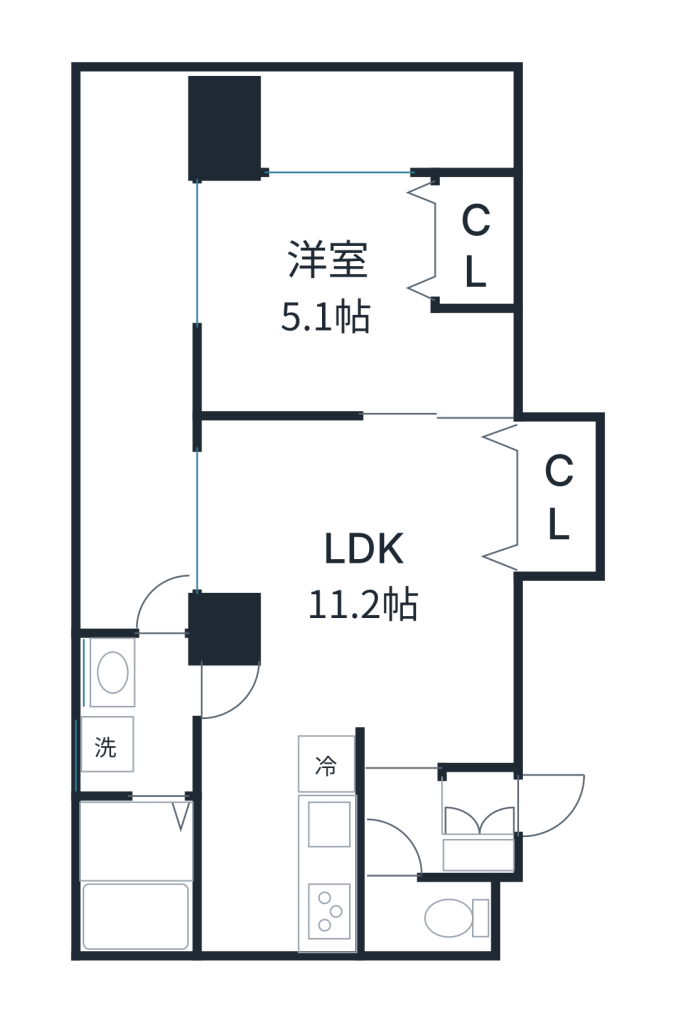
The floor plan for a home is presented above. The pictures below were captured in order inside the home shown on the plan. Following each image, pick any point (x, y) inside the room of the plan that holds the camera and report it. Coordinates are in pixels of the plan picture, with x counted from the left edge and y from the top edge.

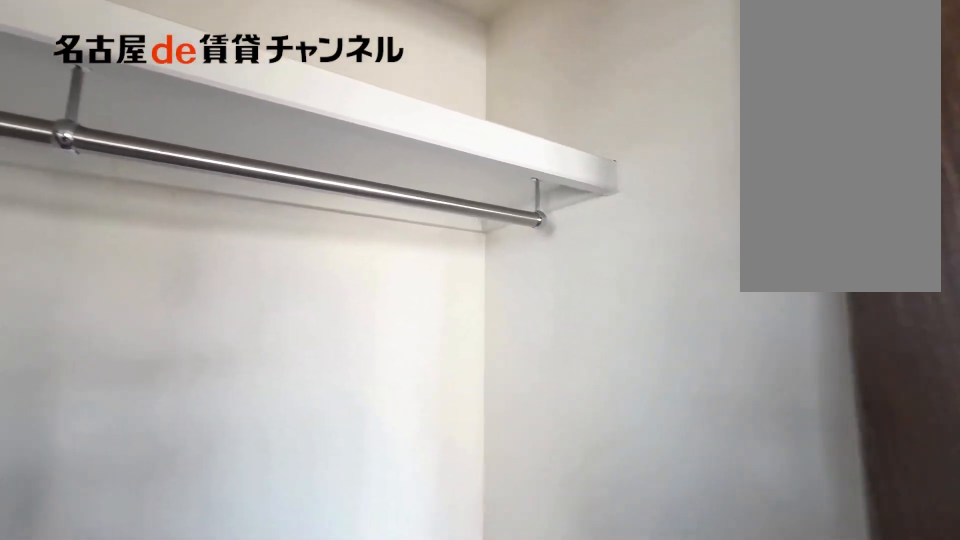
(478, 242)
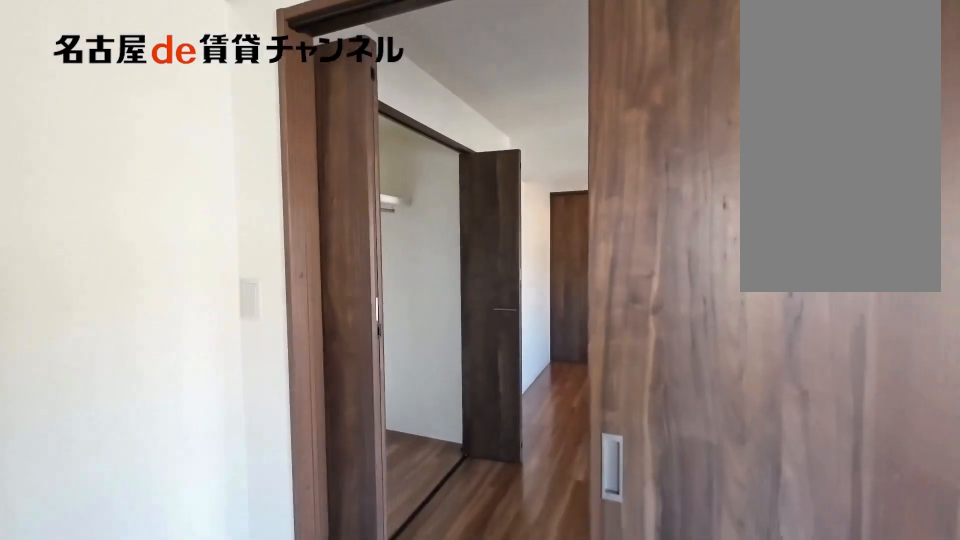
(357, 635)
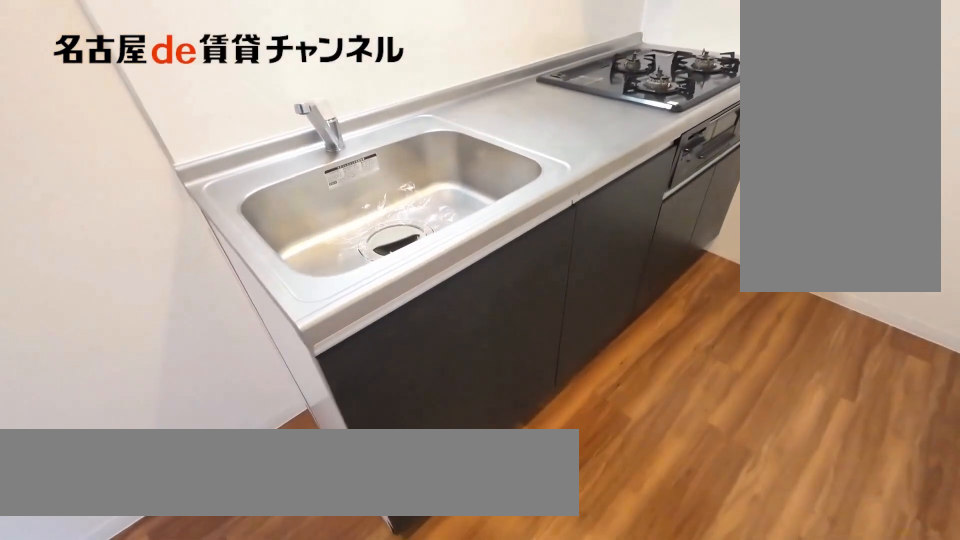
(330, 838)
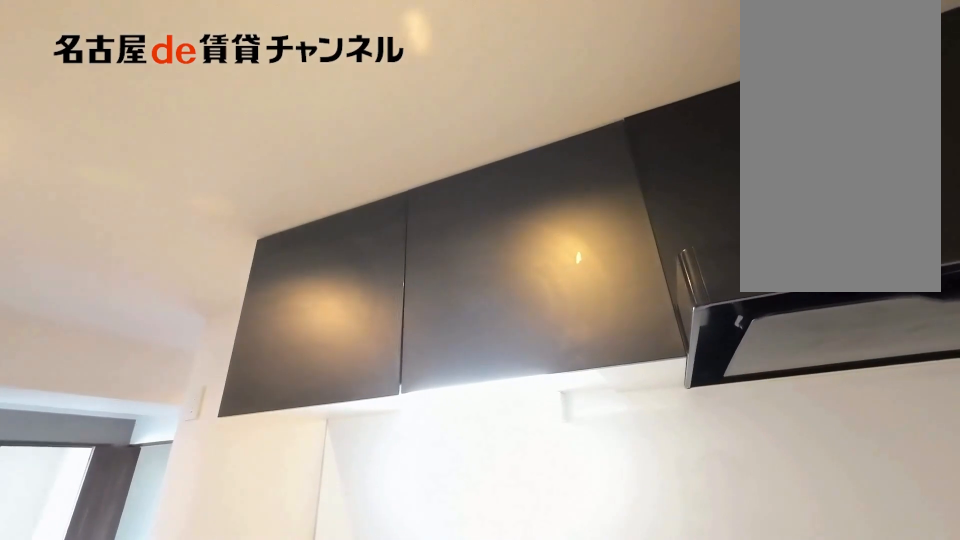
(330, 838)
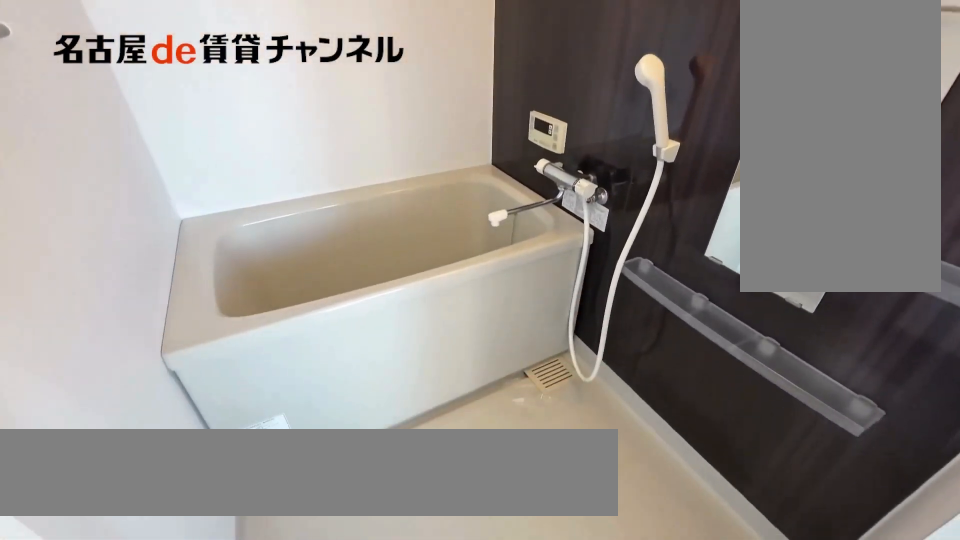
(141, 872)
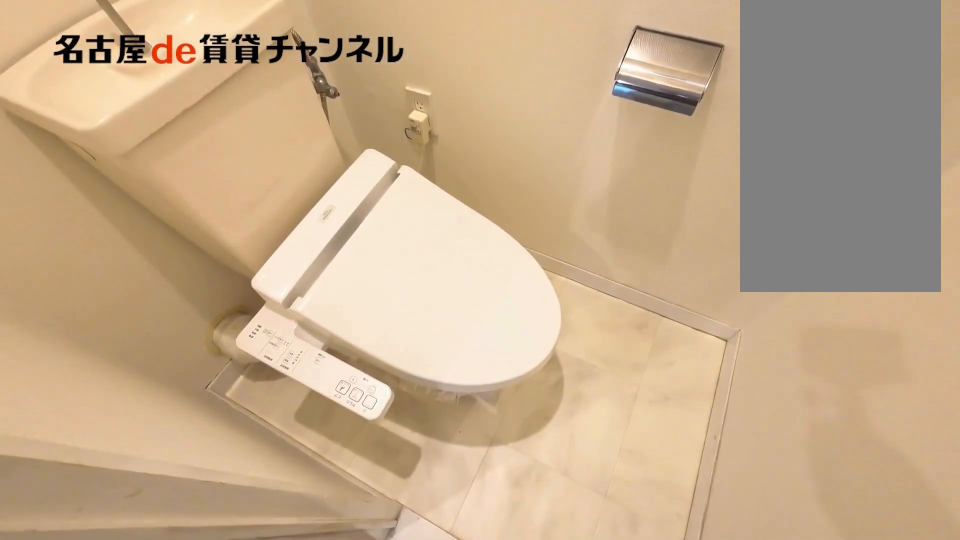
(431, 912)
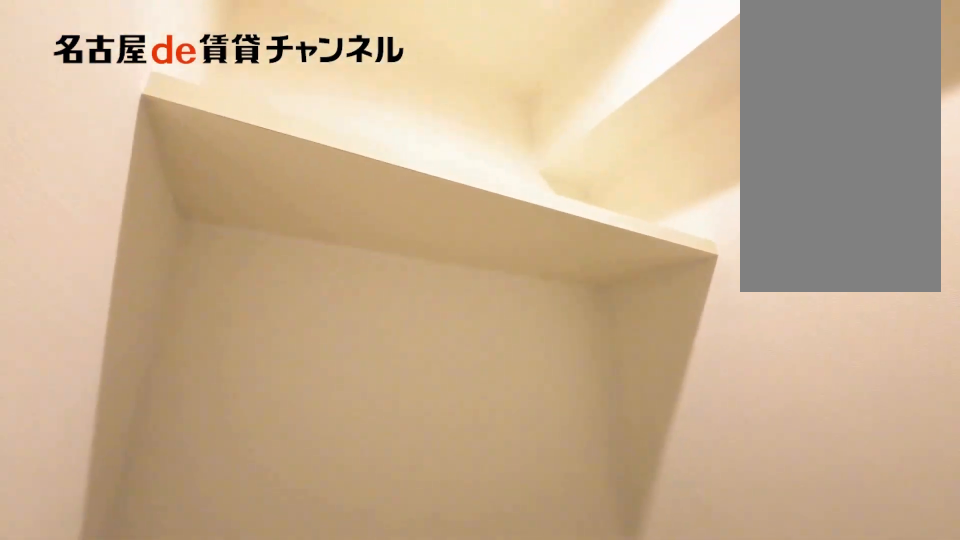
(431, 912)
